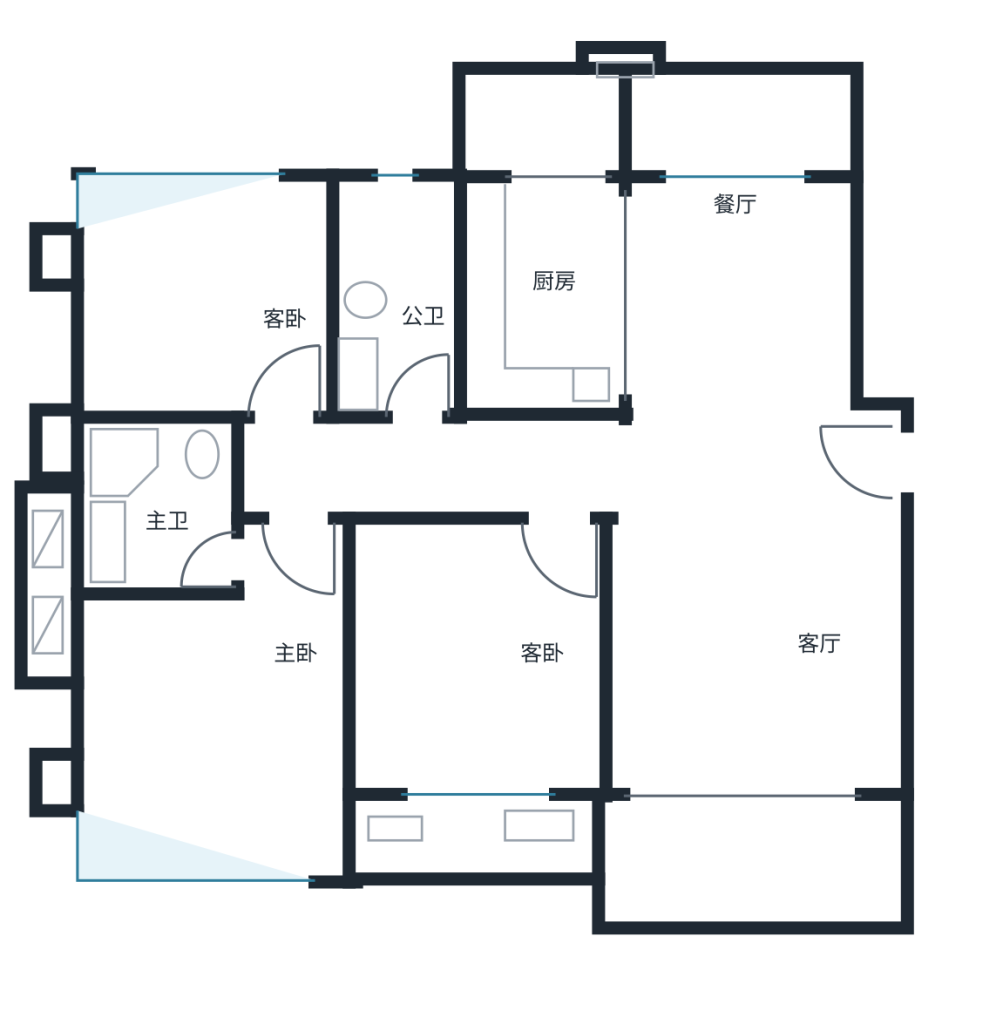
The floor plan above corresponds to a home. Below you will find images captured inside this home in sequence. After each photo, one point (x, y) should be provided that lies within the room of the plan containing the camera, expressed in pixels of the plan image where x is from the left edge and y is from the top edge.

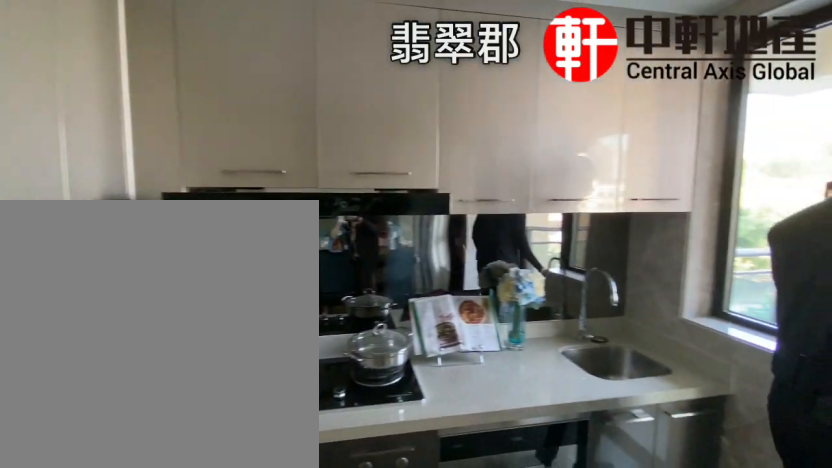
(565, 271)
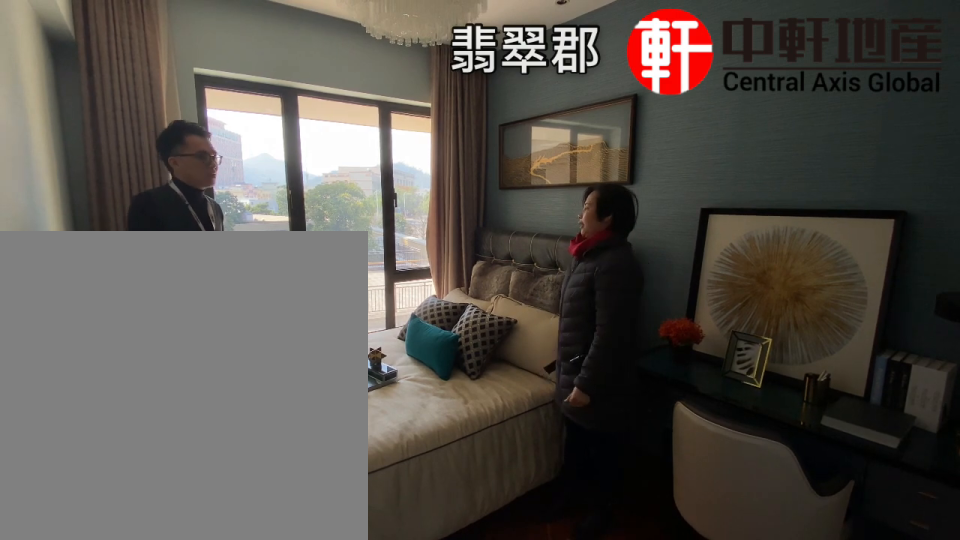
(479, 659)
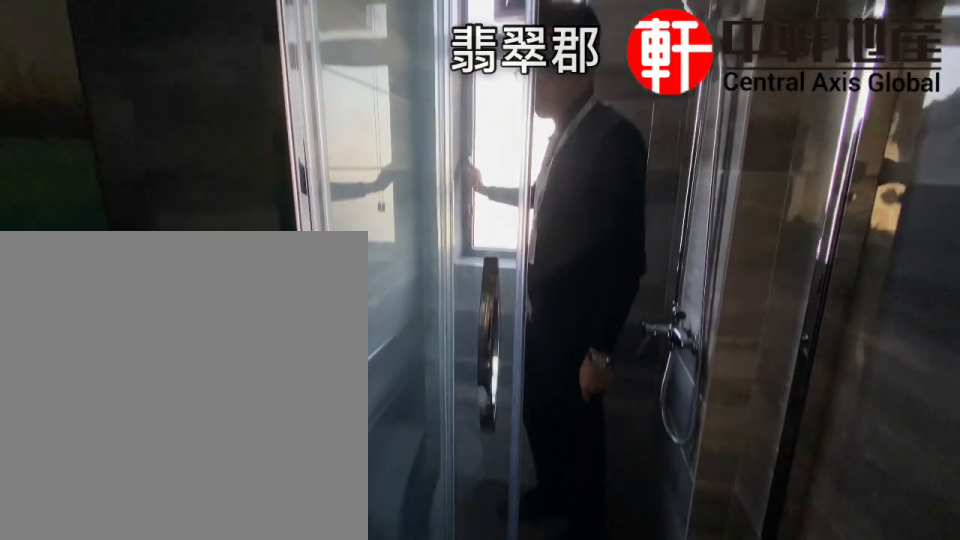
(386, 307)
